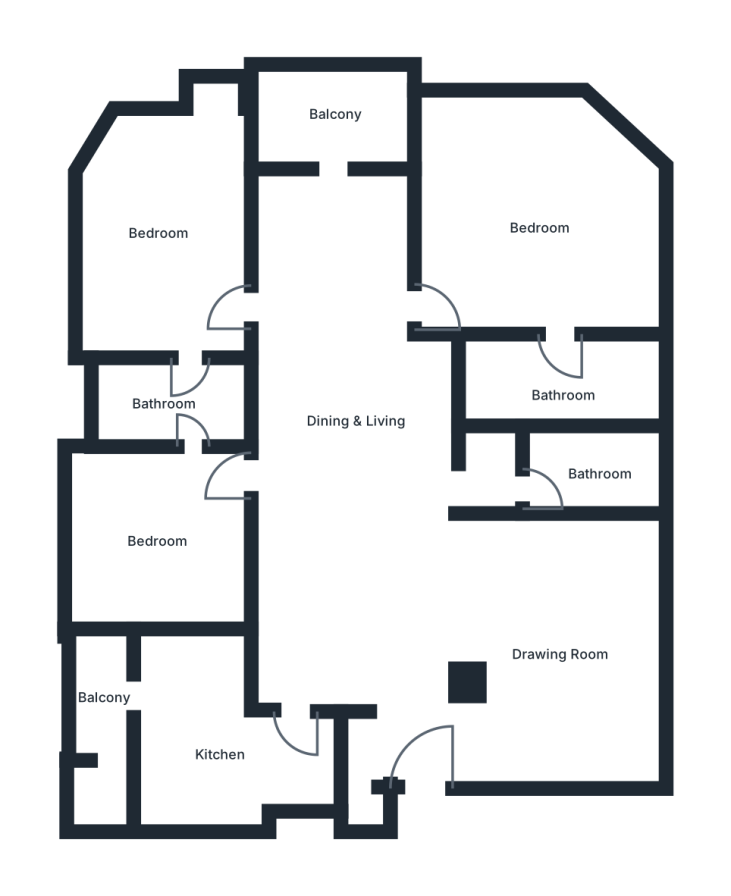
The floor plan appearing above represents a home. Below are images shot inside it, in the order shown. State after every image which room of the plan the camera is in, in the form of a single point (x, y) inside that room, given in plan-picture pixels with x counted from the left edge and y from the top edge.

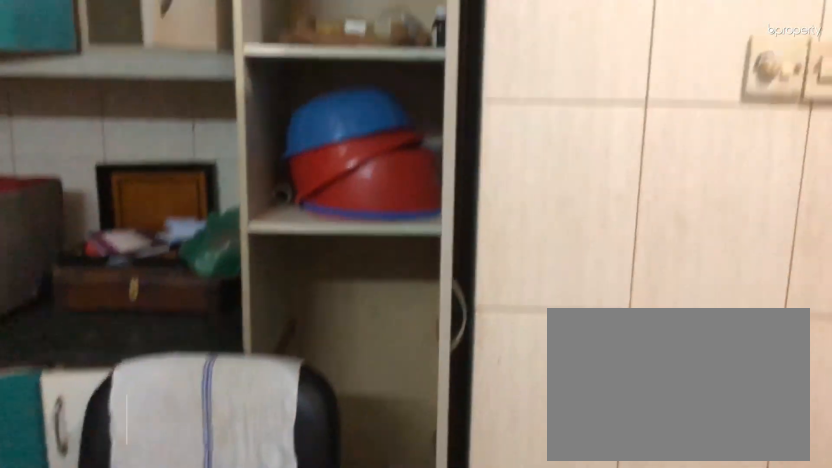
(197, 741)
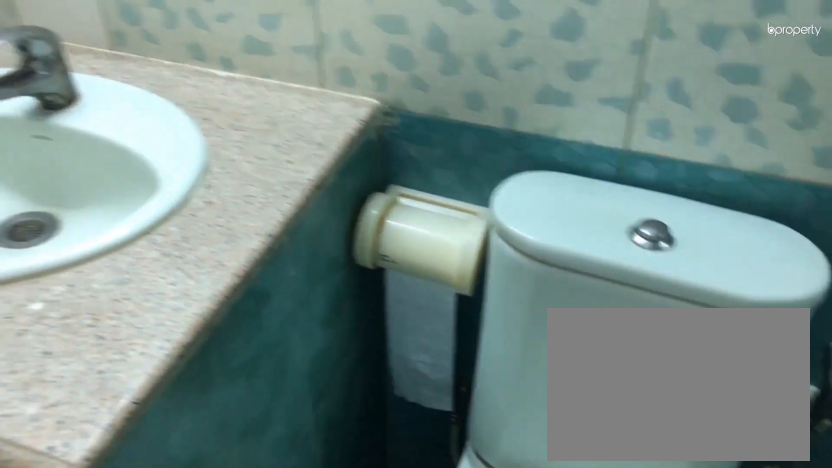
(588, 469)
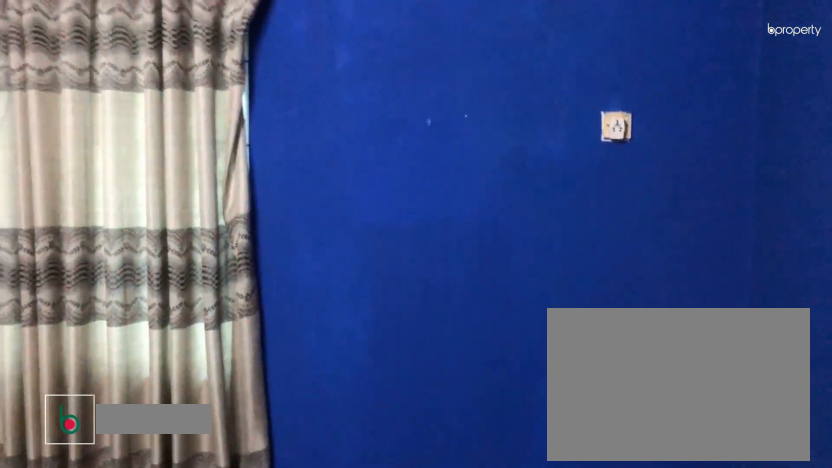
(165, 546)
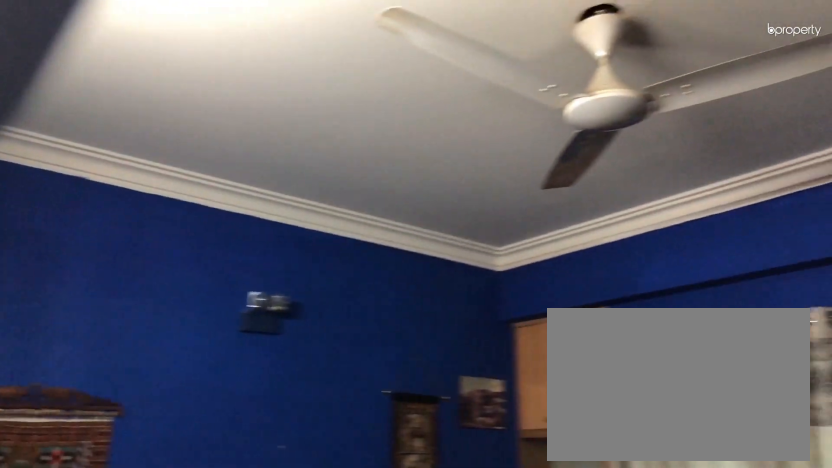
(165, 546)
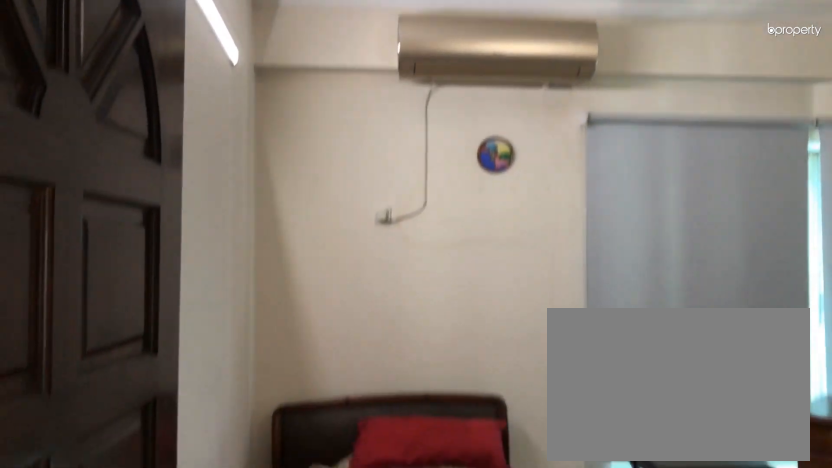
(159, 234)
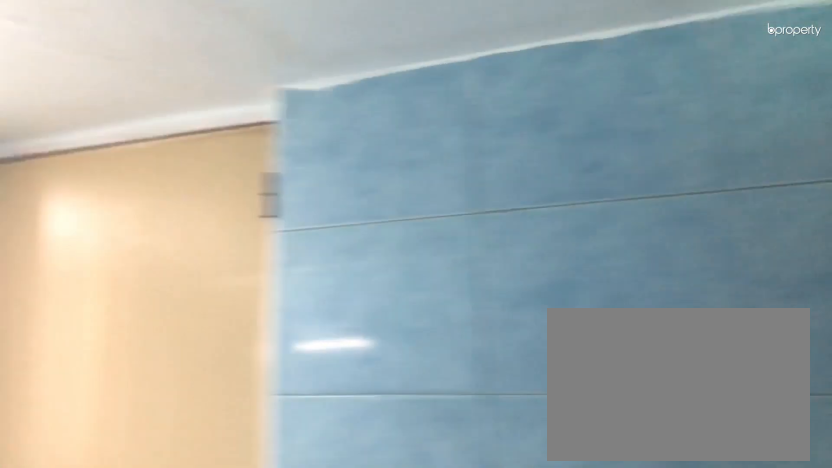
(165, 395)
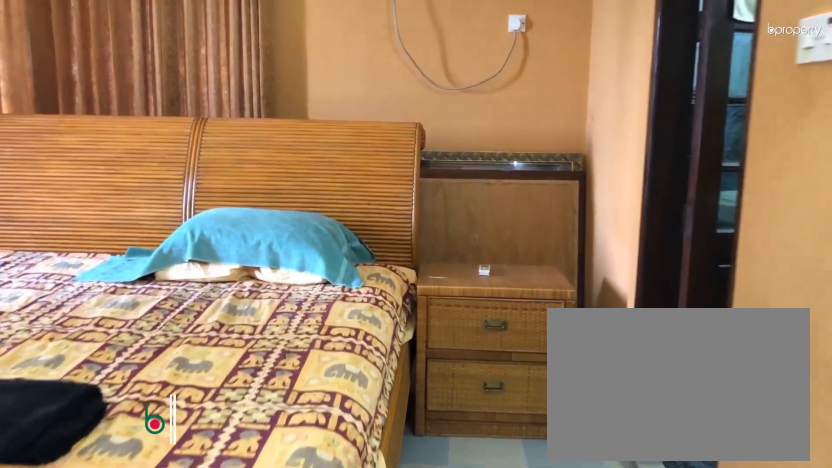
(536, 232)
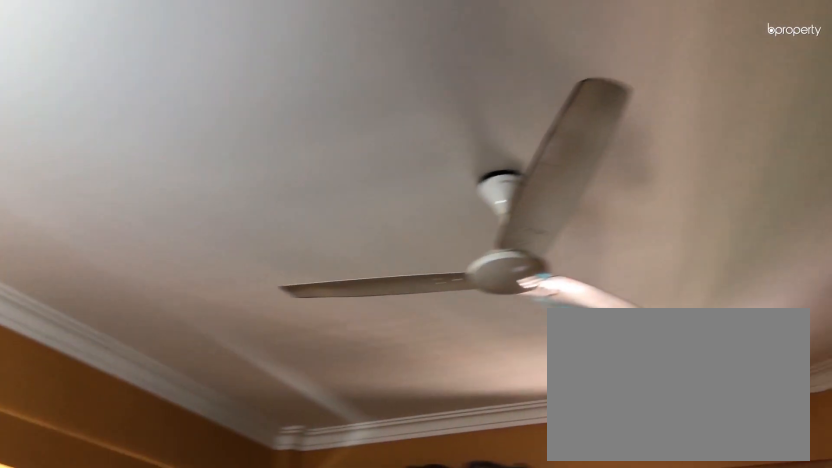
(538, 220)
